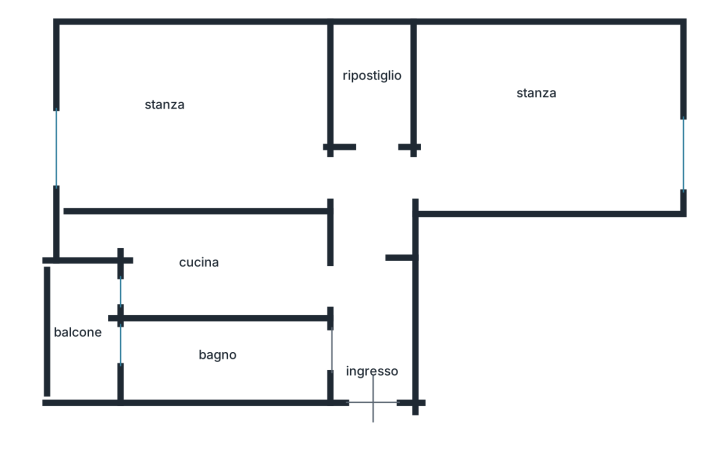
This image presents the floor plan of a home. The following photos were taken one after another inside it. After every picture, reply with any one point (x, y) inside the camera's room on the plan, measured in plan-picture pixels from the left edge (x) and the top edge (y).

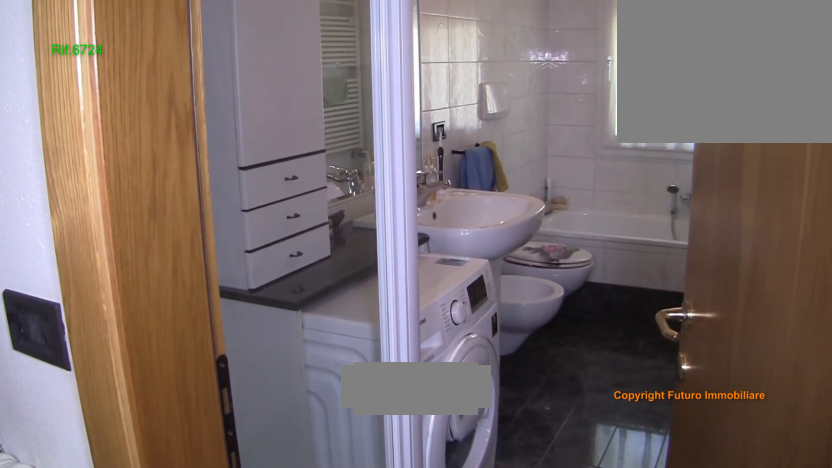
(236, 358)
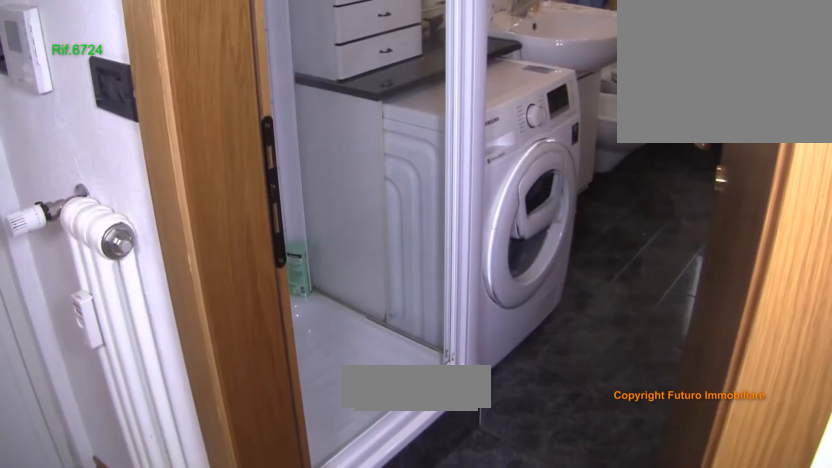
(236, 358)
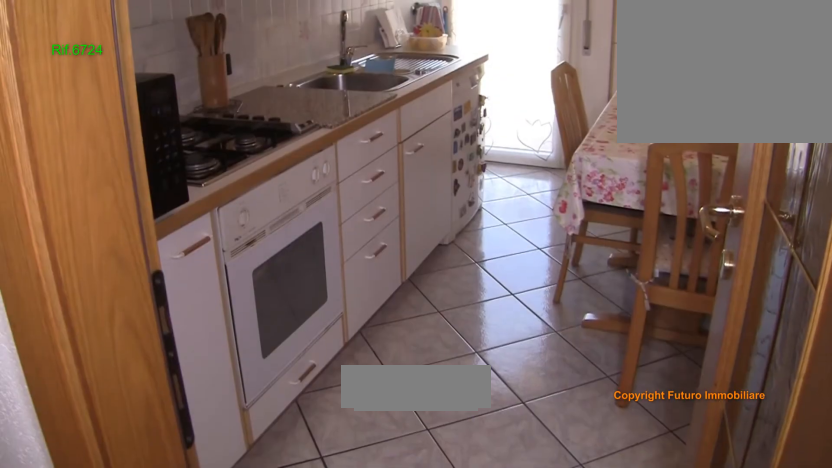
(228, 265)
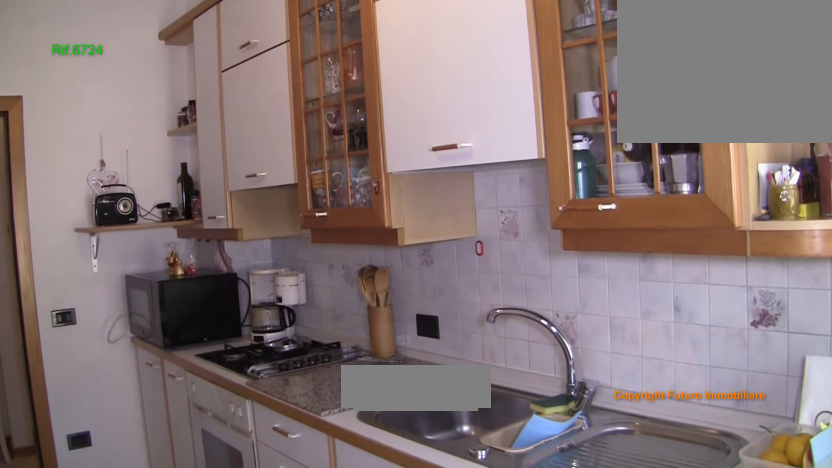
(228, 265)
